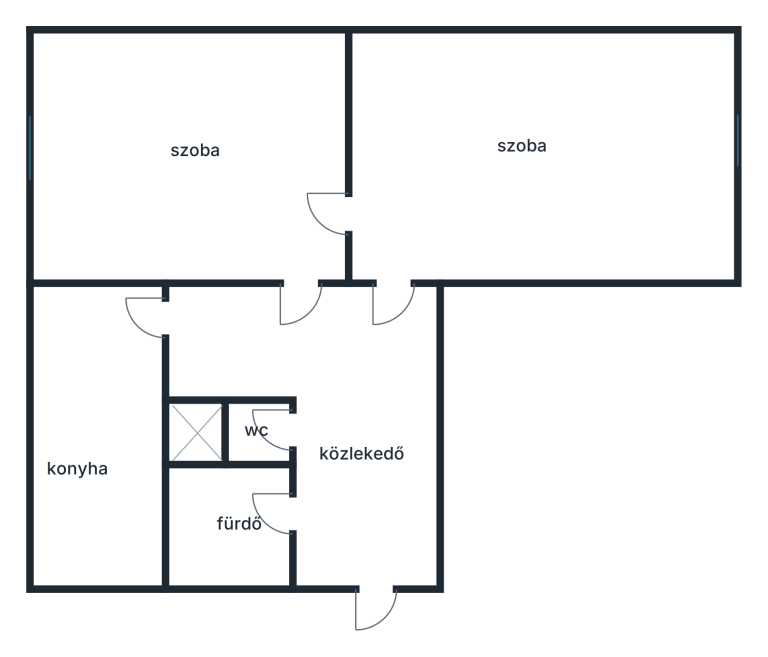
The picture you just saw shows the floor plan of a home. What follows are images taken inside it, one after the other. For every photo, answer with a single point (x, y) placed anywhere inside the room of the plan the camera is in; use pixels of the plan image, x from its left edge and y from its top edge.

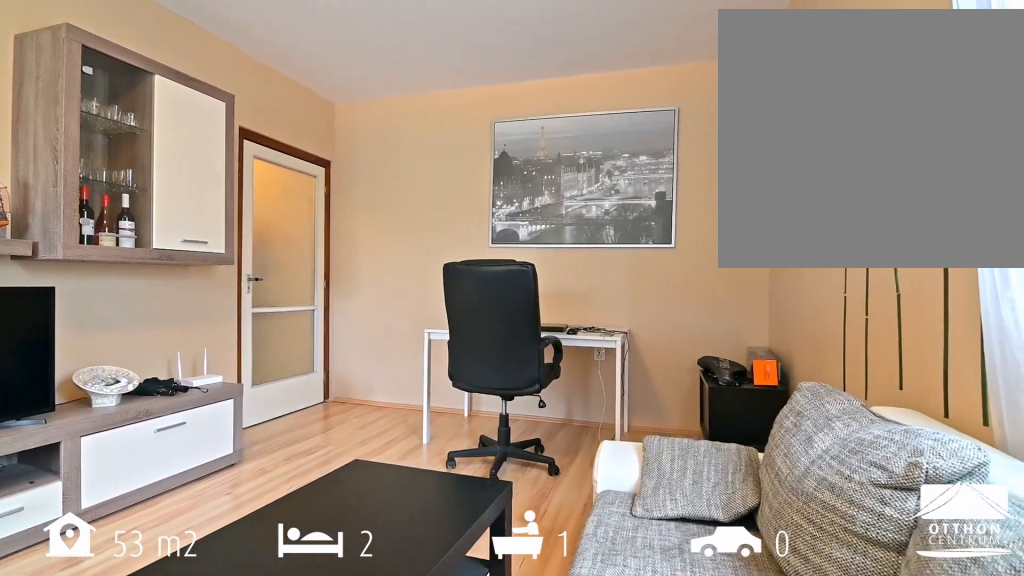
(539, 156)
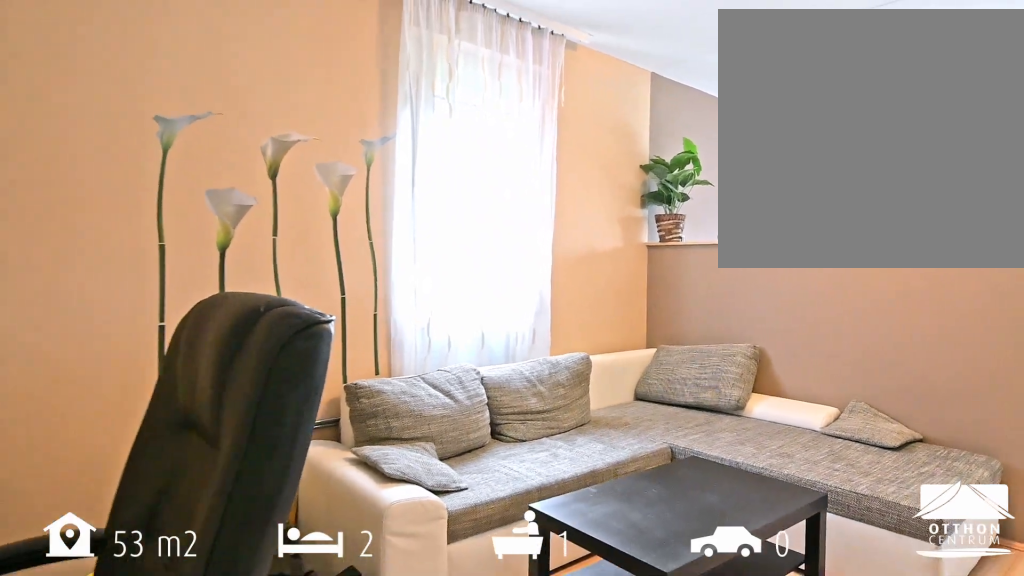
(539, 156)
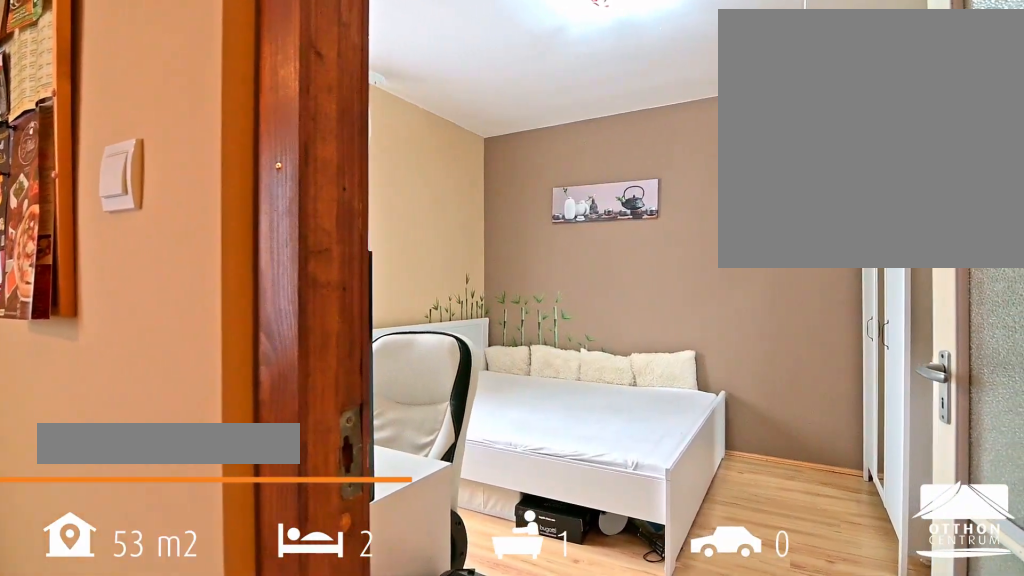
(186, 157)
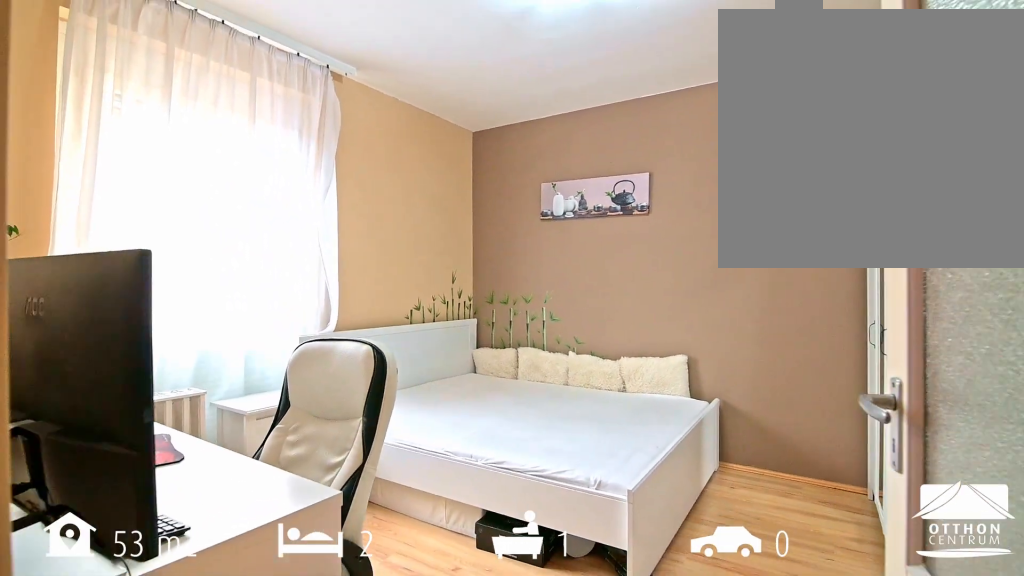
(186, 157)
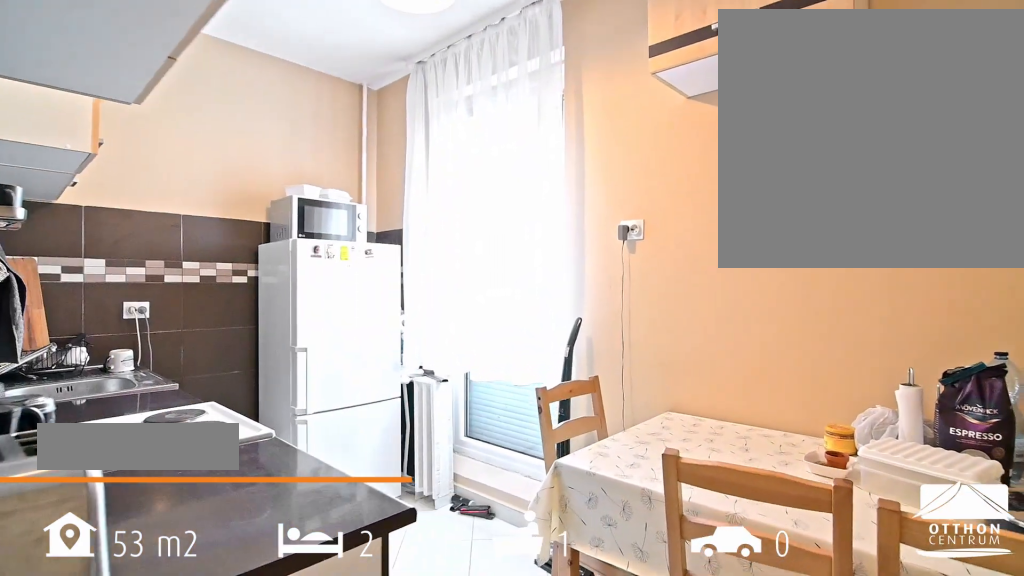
(97, 431)
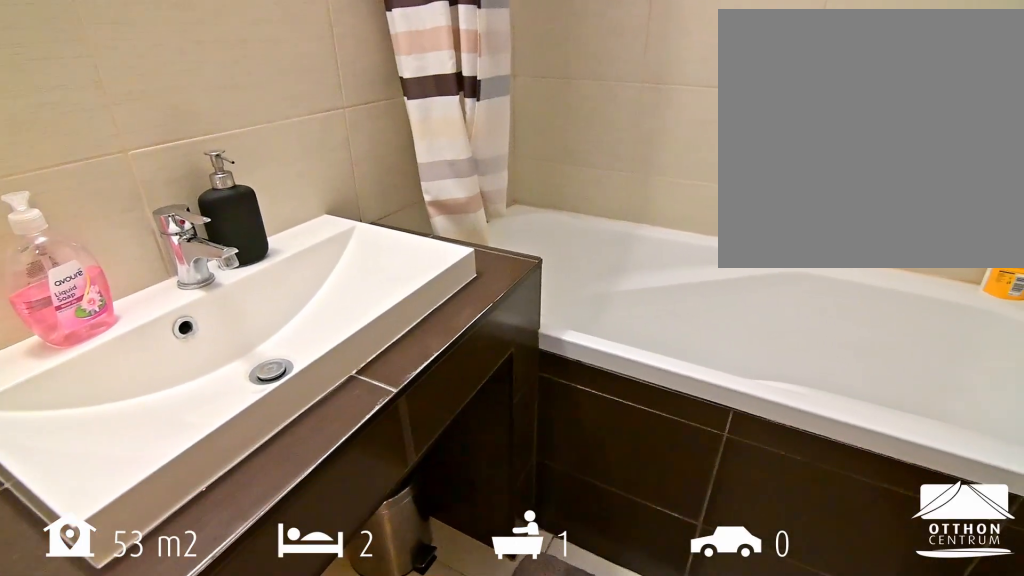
(230, 521)
